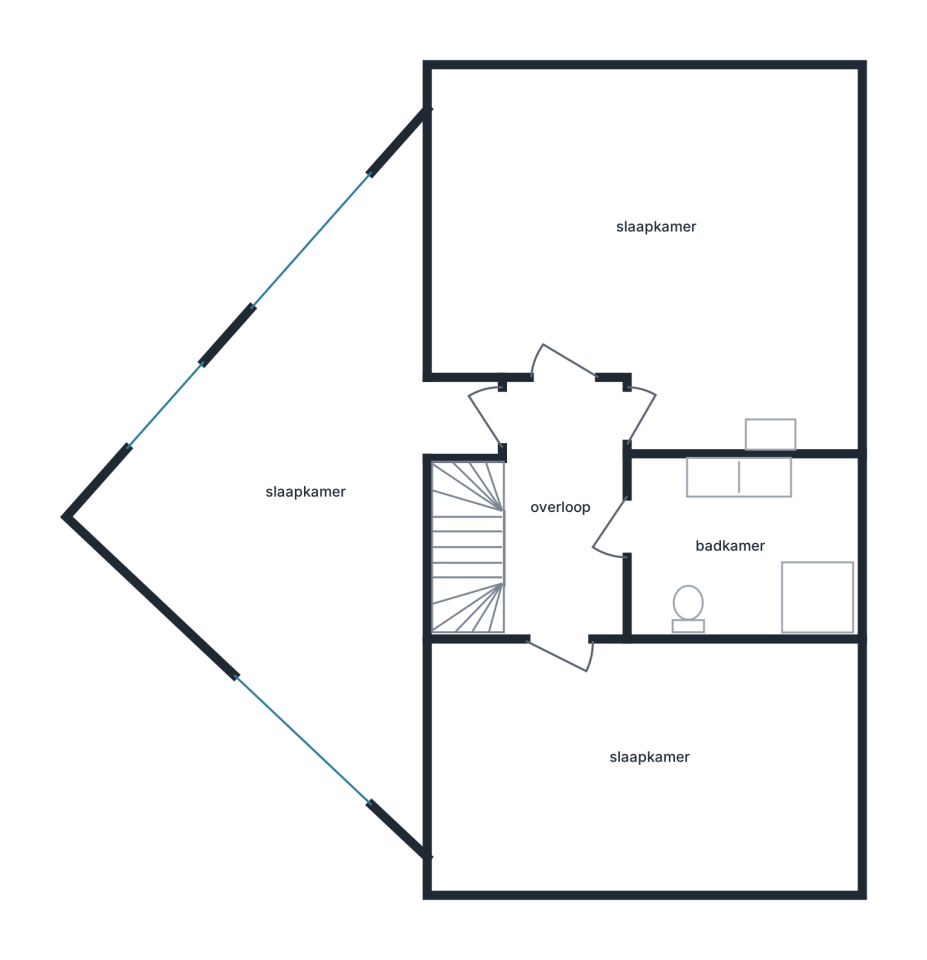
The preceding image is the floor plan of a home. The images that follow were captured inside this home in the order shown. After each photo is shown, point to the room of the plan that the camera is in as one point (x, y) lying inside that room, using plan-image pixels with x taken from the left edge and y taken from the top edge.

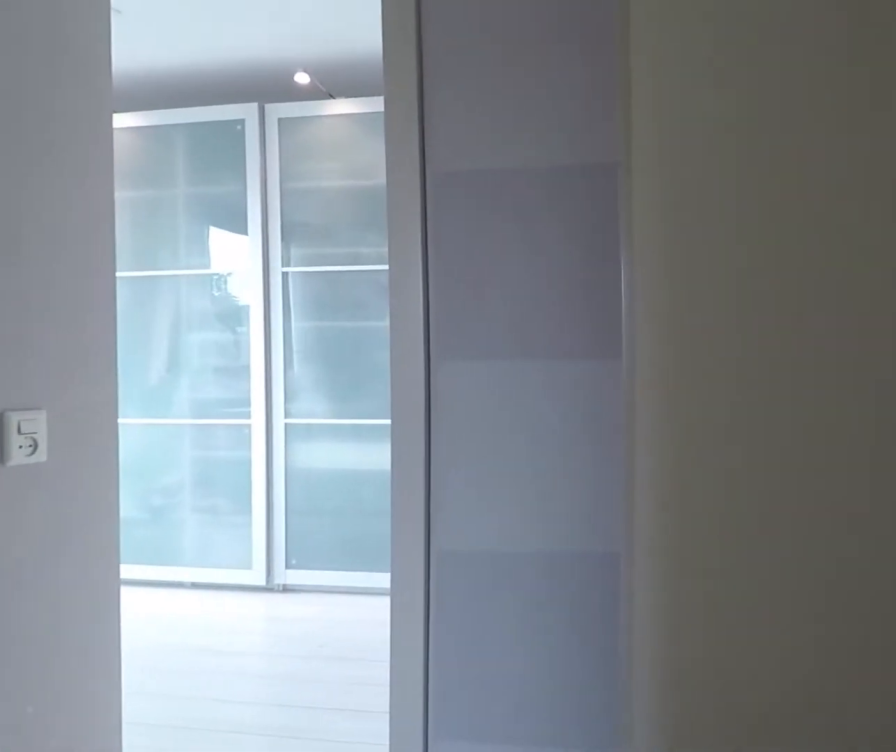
(605, 600)
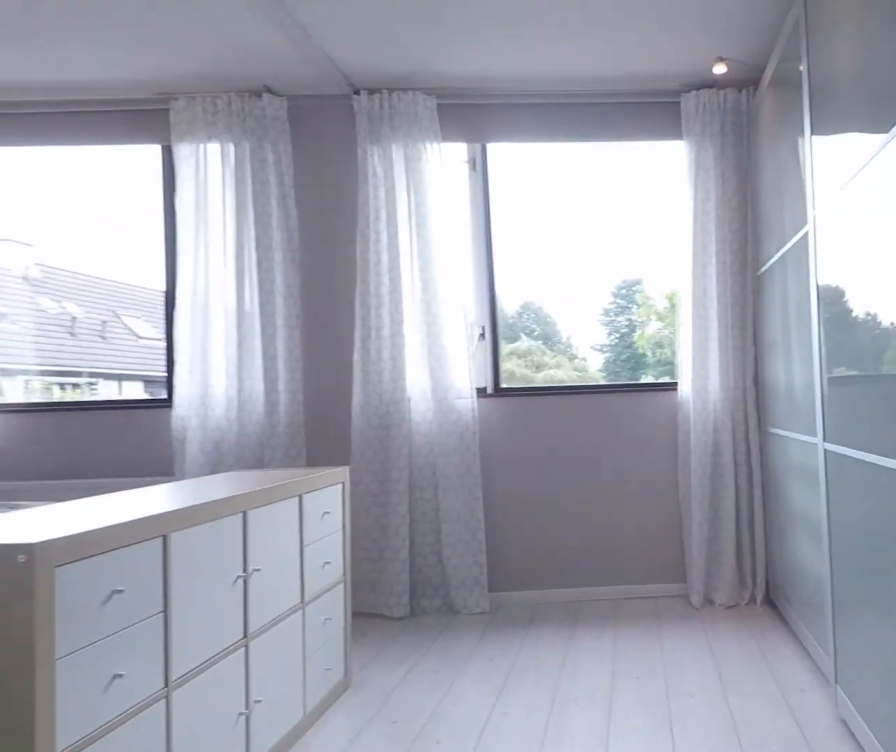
(851, 262)
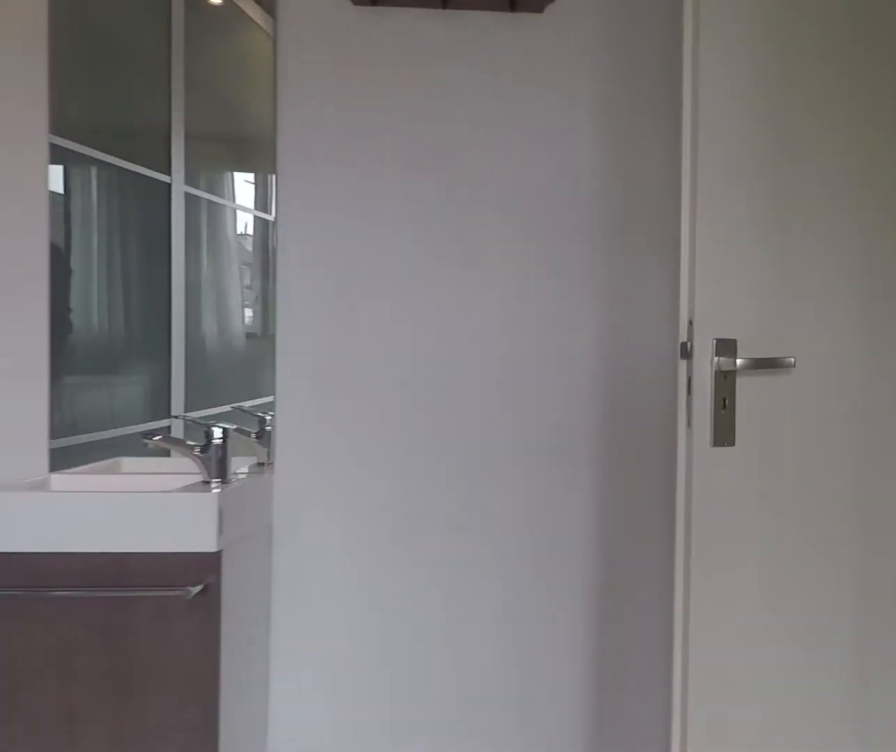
(851, 262)
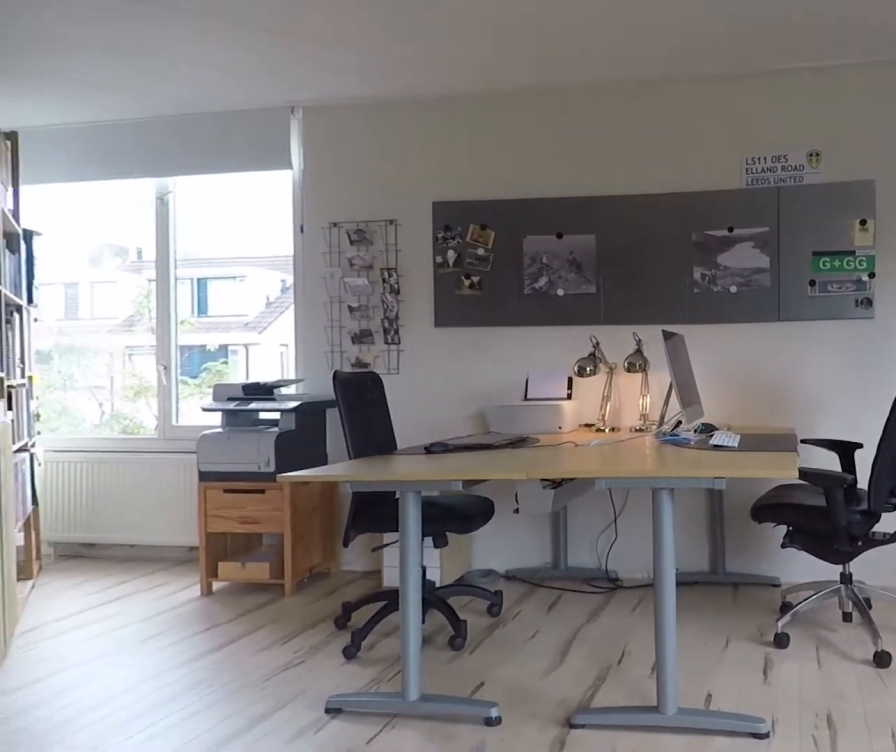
(321, 656)
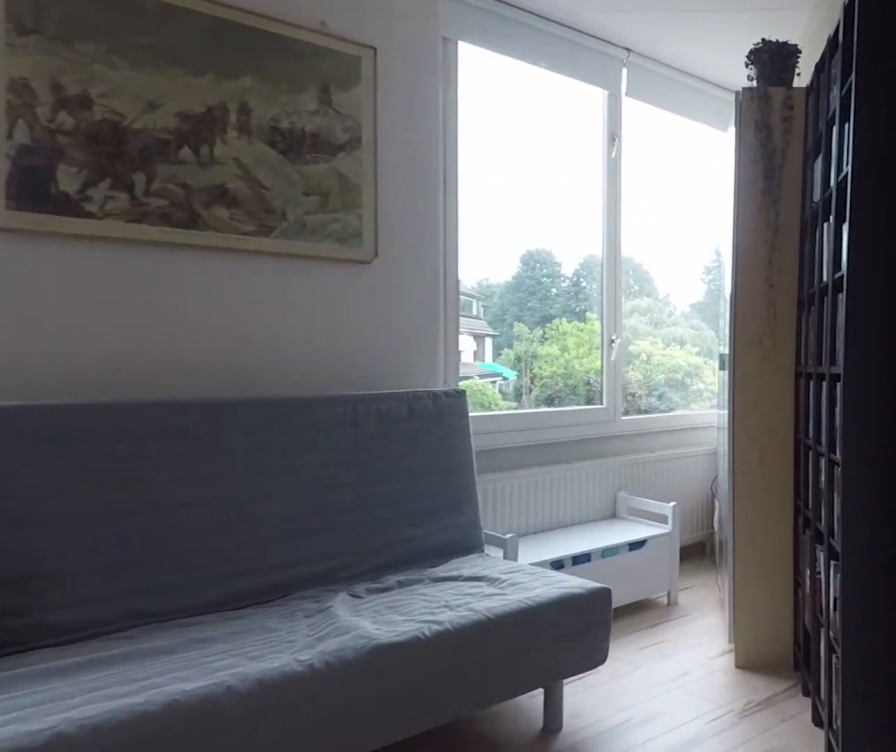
(321, 656)
